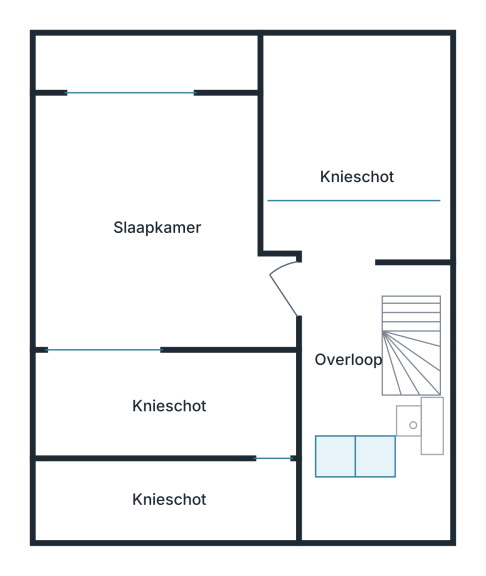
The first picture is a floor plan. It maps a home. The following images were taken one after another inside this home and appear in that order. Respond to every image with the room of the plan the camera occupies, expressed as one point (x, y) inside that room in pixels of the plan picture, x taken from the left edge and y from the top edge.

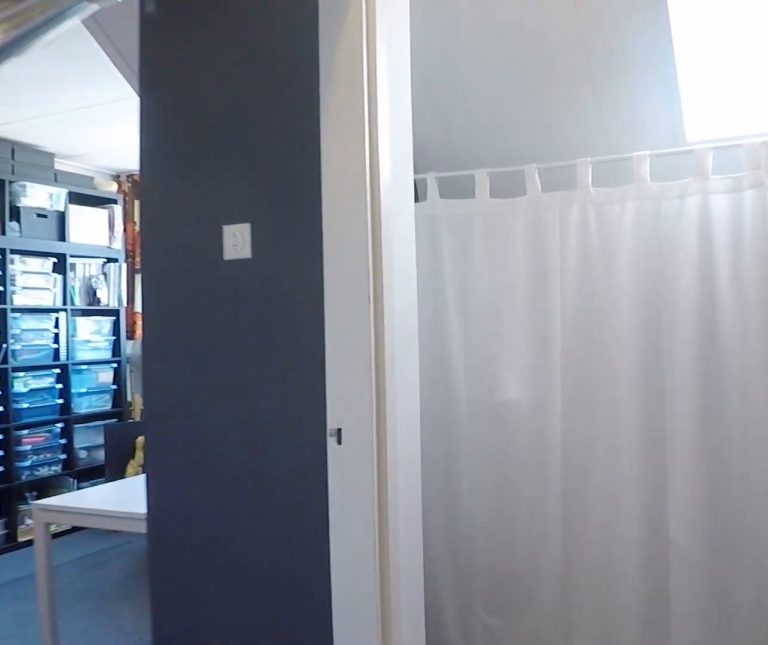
(351, 298)
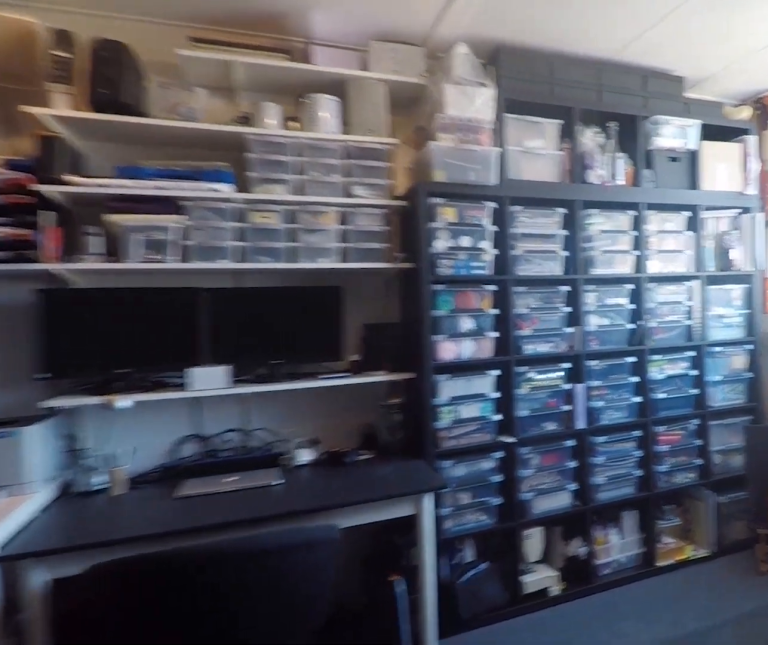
(98, 252)
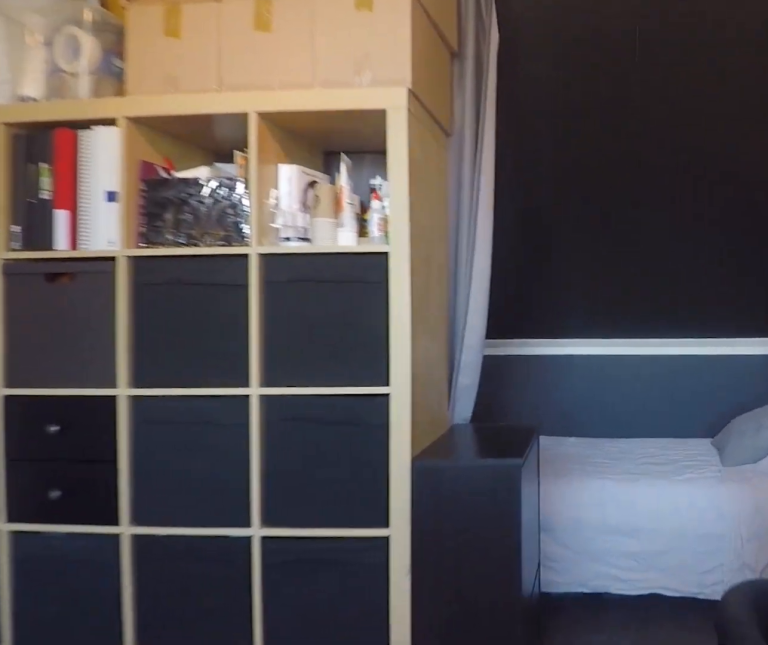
(98, 252)
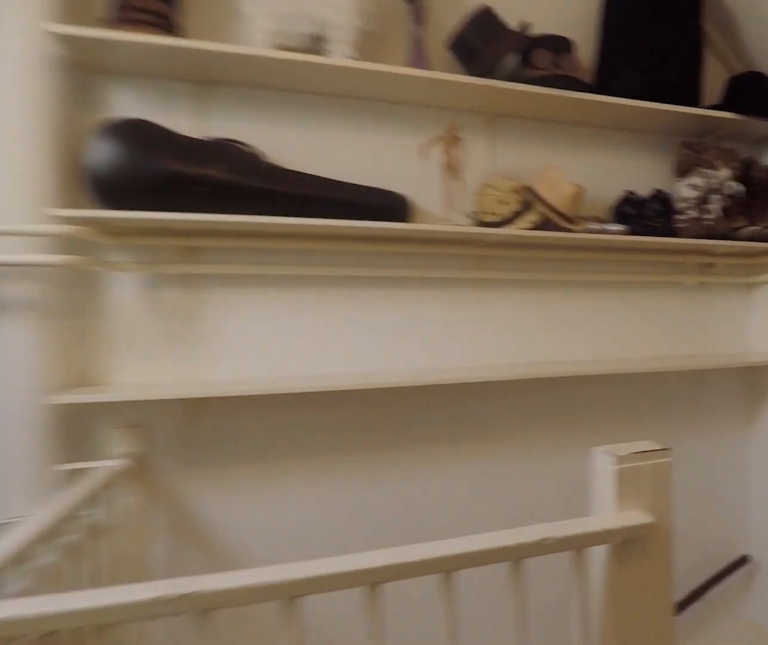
(351, 298)
